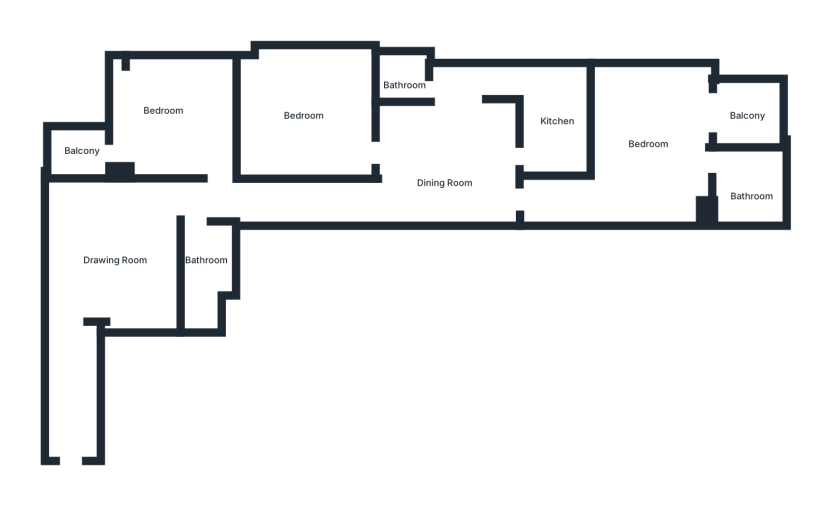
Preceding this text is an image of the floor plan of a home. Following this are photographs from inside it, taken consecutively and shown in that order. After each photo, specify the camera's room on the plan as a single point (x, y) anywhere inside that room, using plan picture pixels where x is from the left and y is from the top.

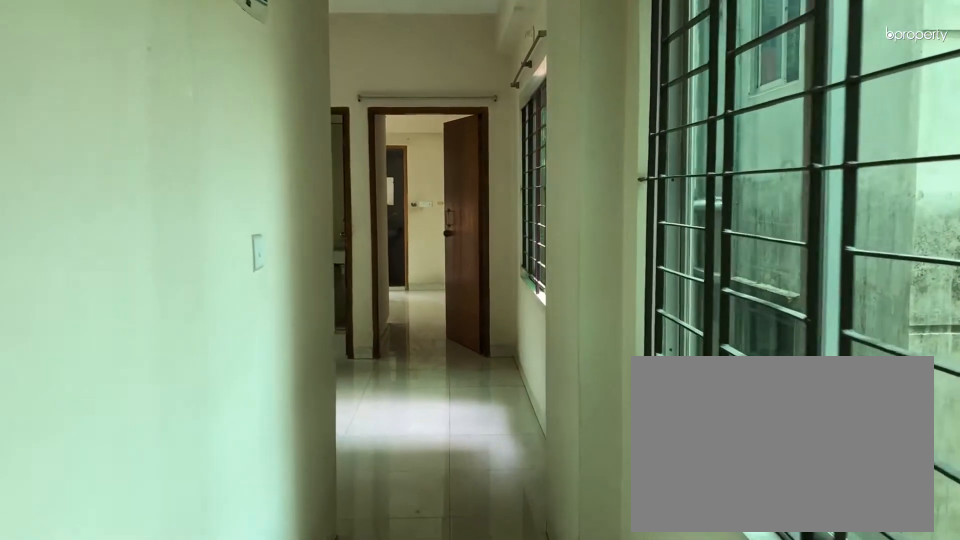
(309, 198)
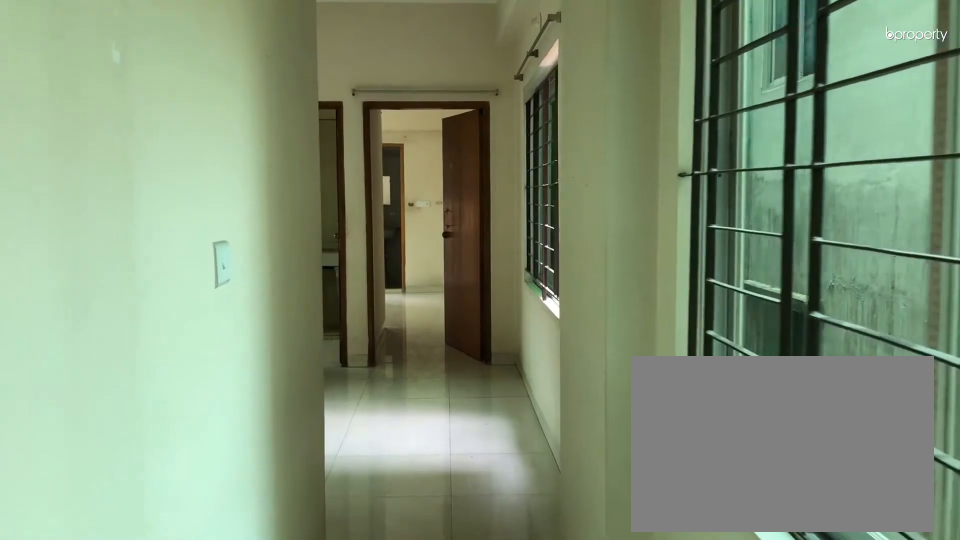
(309, 198)
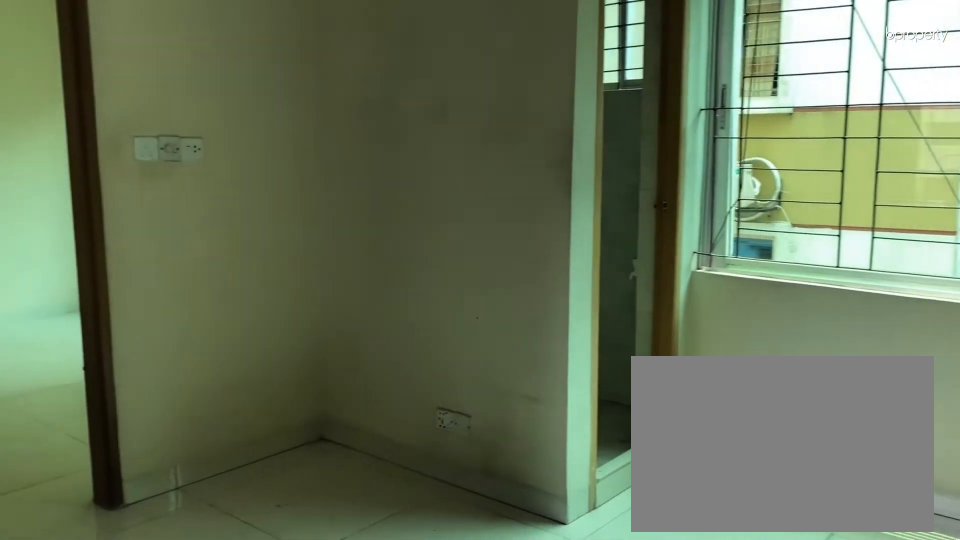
(448, 153)
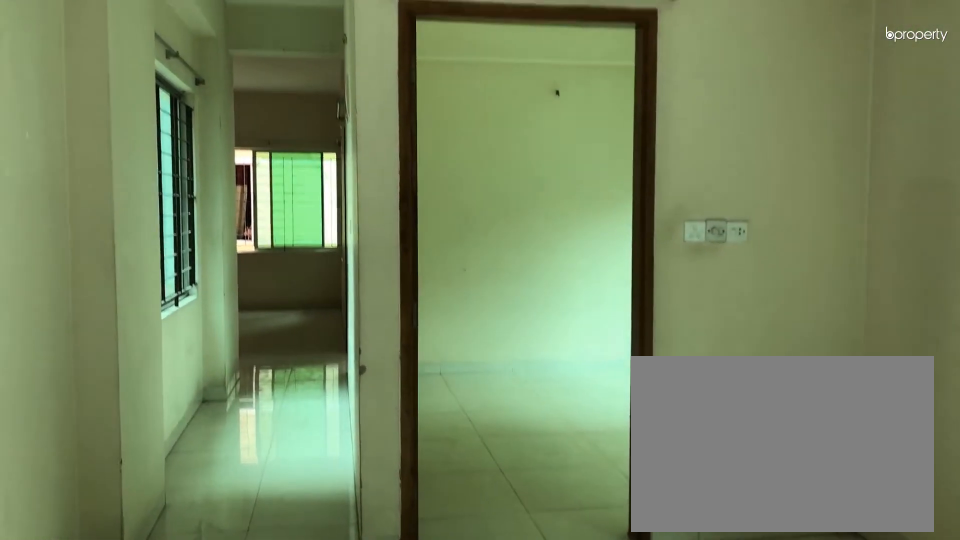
(448, 153)
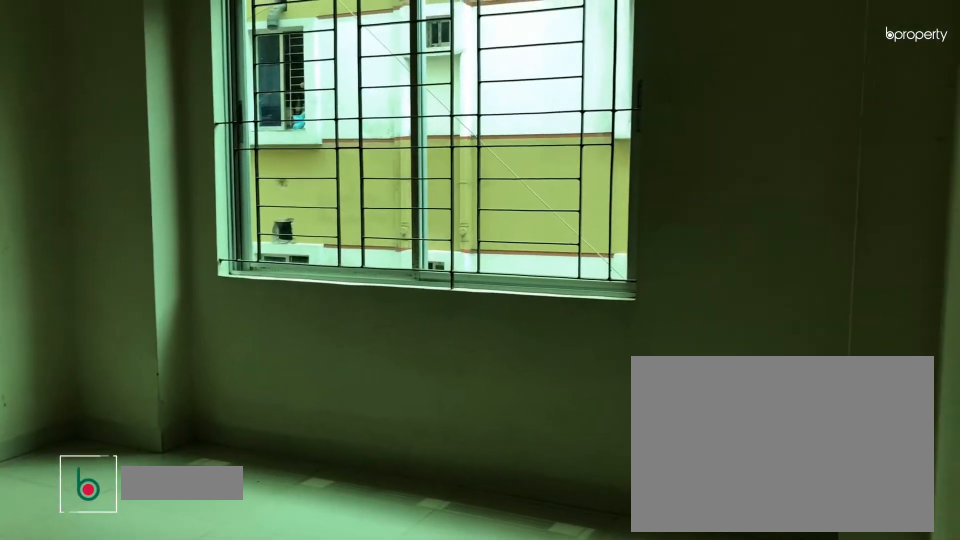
(309, 116)
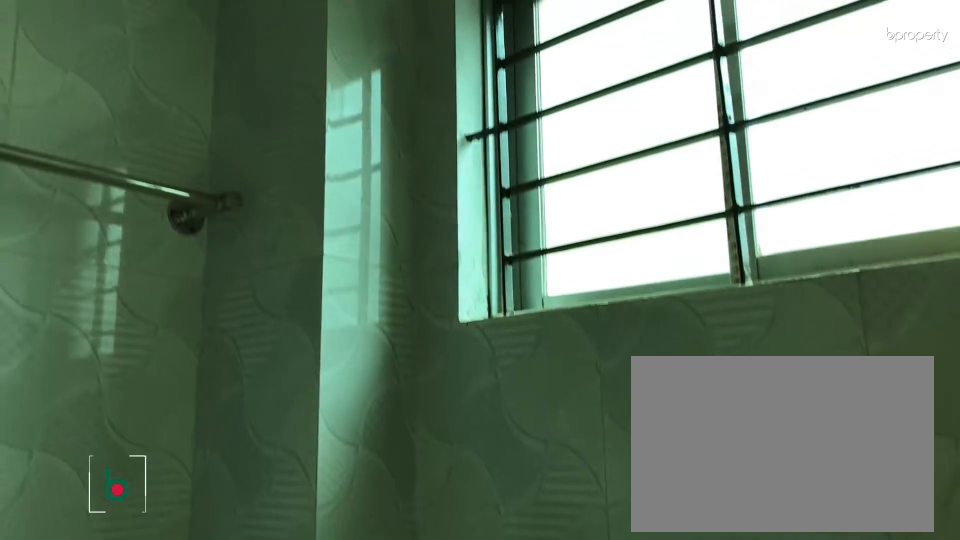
(405, 80)
